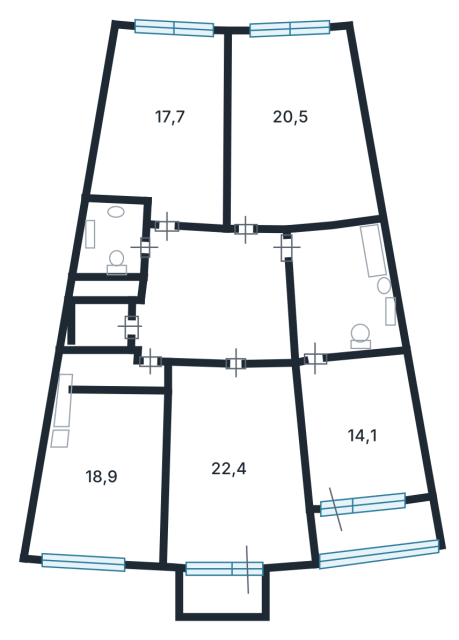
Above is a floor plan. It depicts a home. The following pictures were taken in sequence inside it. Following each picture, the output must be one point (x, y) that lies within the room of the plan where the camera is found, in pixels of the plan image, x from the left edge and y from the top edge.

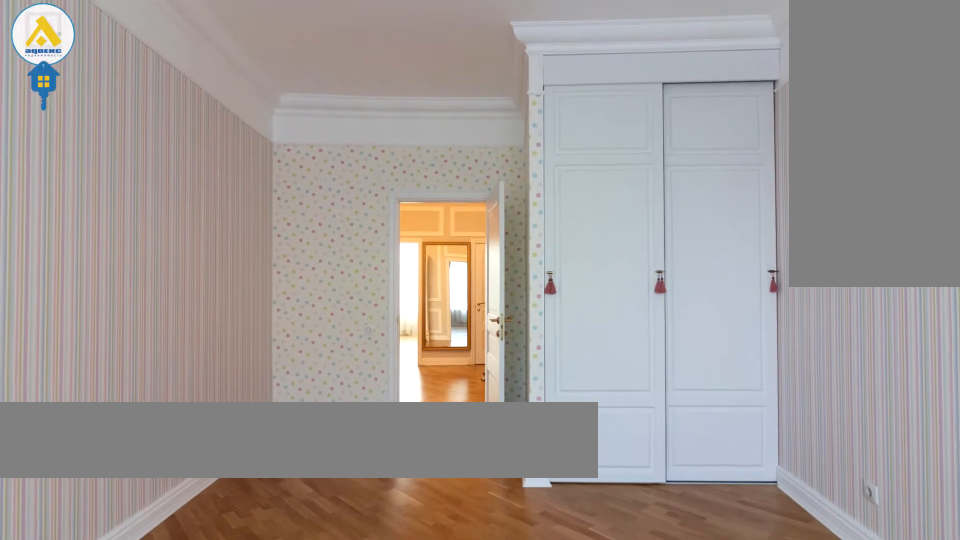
(170, 122)
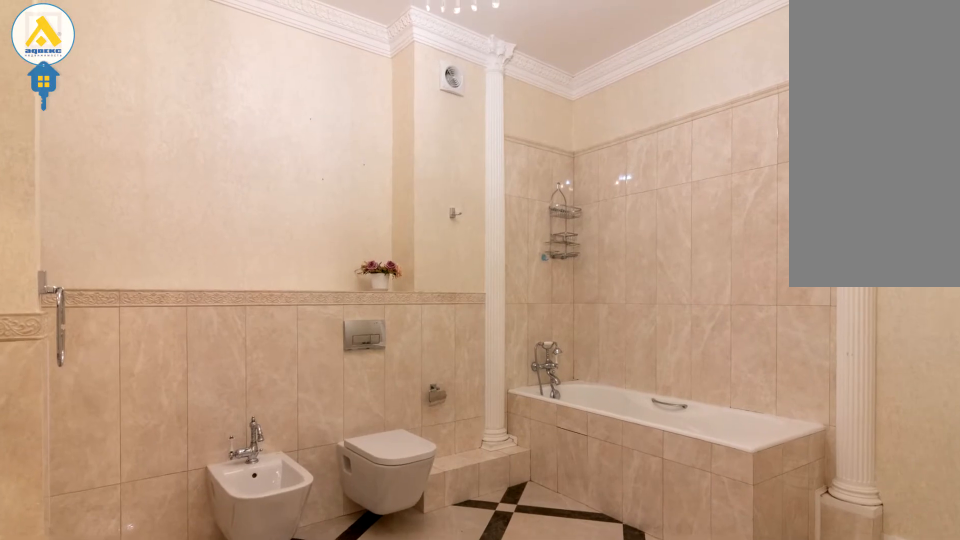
(338, 291)
